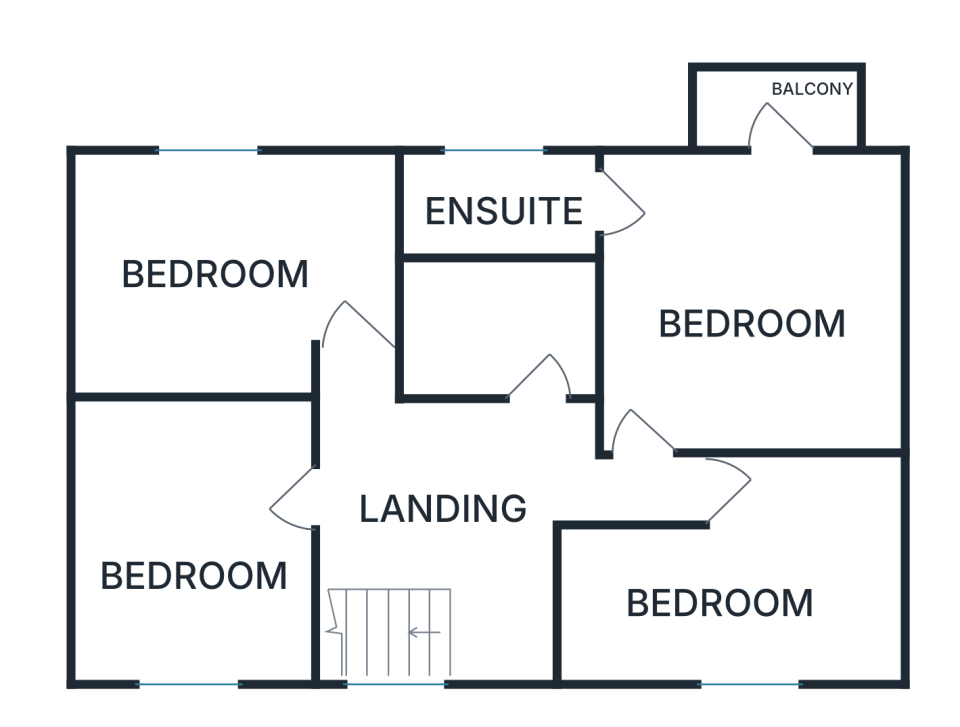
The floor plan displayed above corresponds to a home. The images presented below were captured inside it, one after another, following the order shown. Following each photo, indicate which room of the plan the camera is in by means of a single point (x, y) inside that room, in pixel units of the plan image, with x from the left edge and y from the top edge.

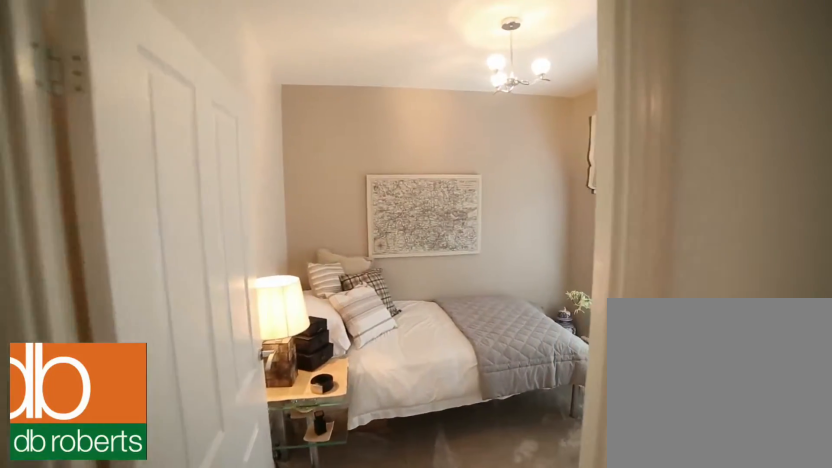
(745, 583)
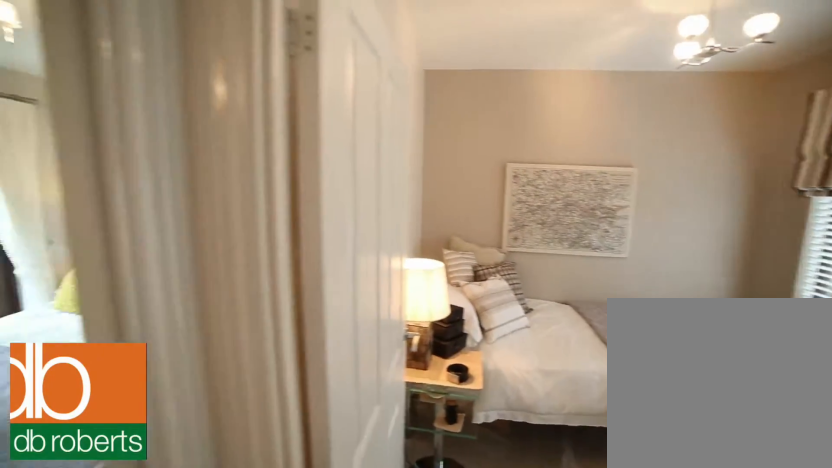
(745, 583)
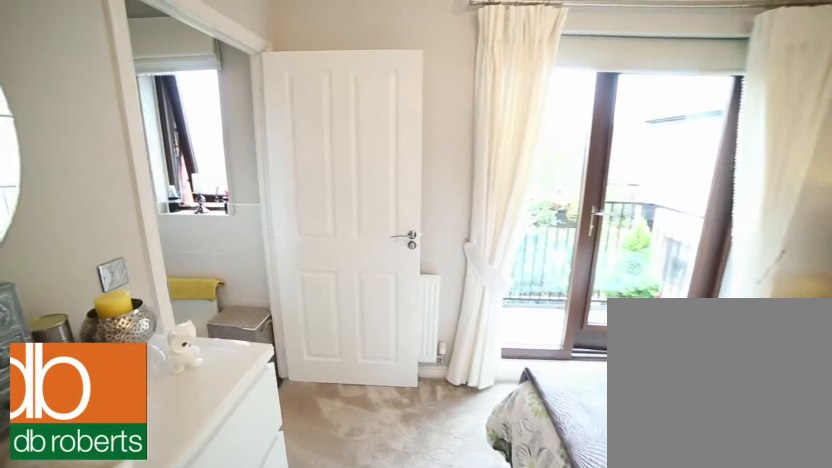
(717, 301)
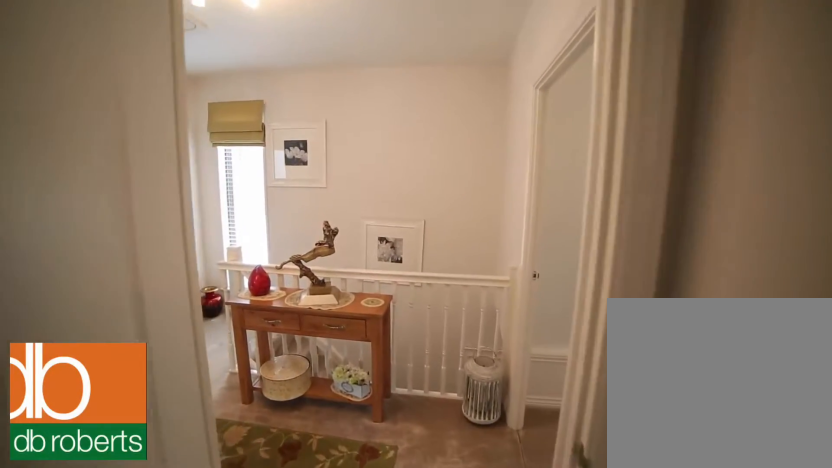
(227, 268)
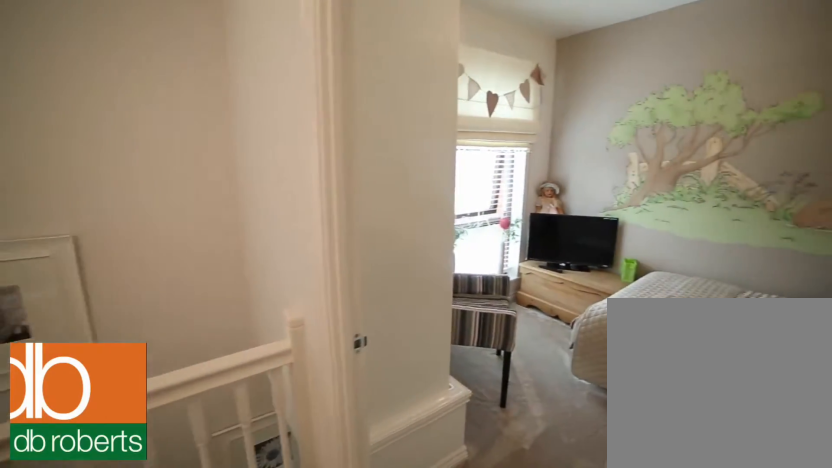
(474, 497)
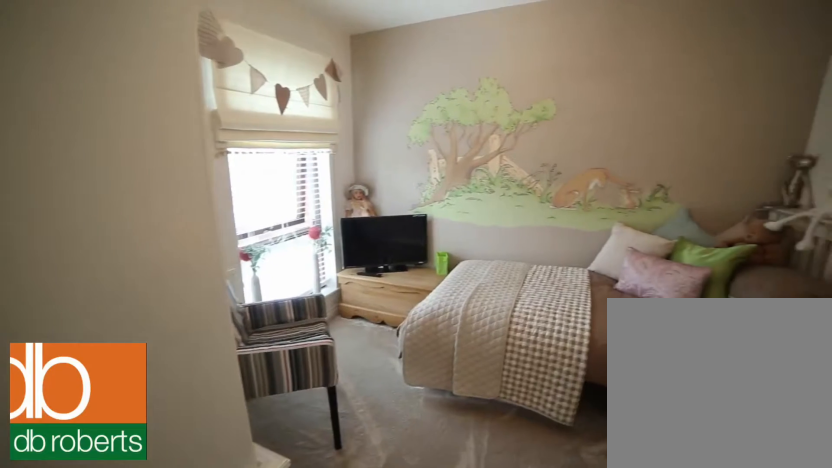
(190, 541)
